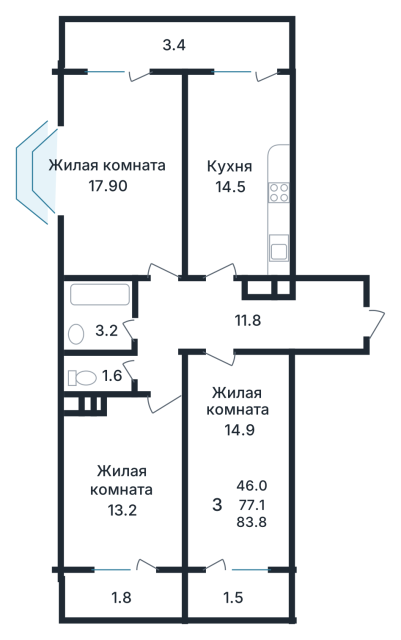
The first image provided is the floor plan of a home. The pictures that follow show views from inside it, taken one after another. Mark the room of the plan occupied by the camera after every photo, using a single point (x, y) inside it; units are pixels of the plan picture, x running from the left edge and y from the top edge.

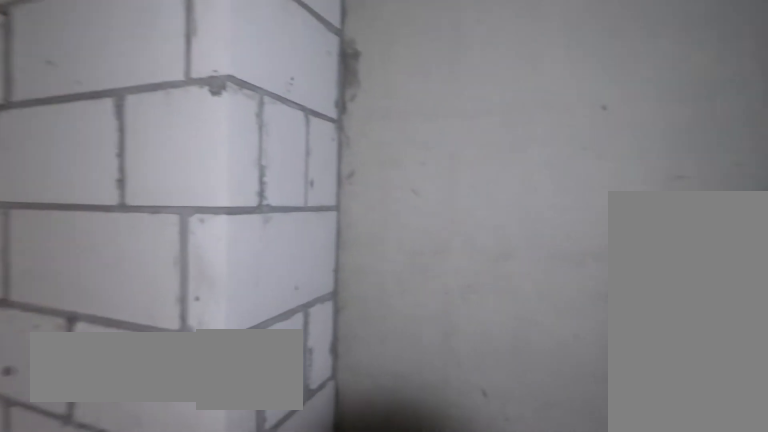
(236, 323)
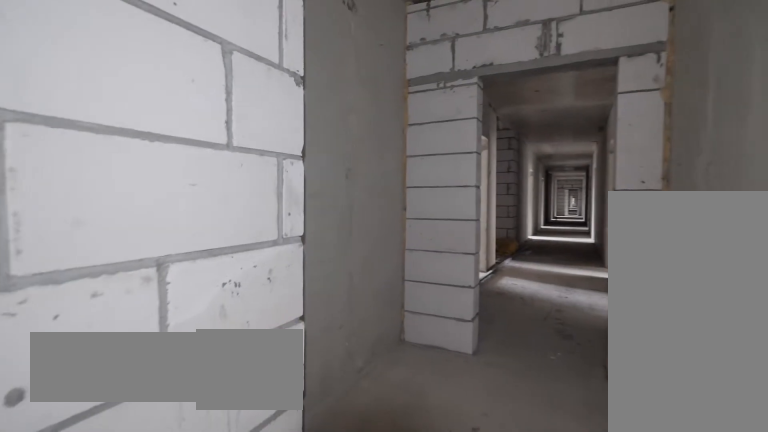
(236, 323)
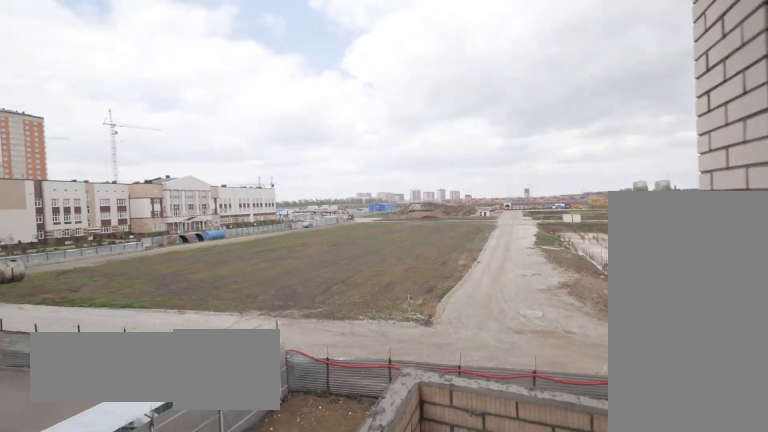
(124, 596)
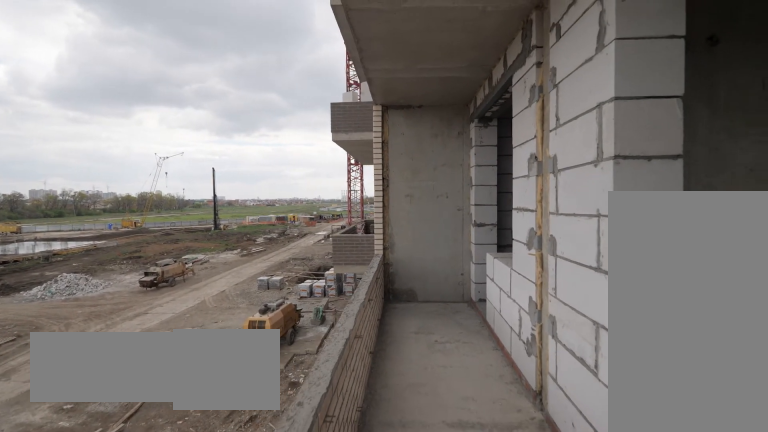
(176, 44)
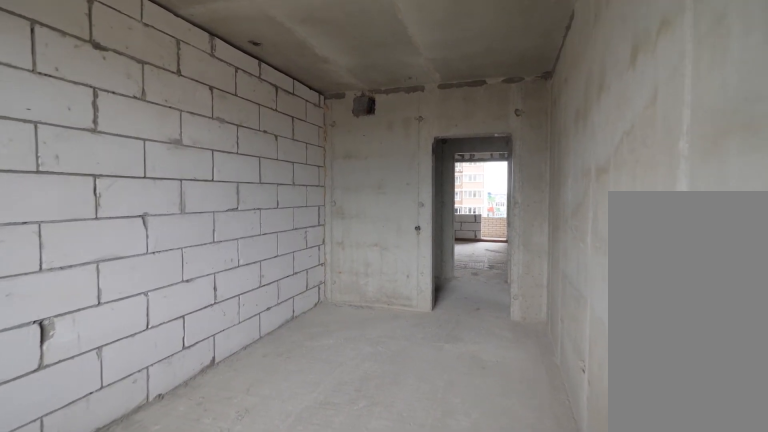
(239, 175)
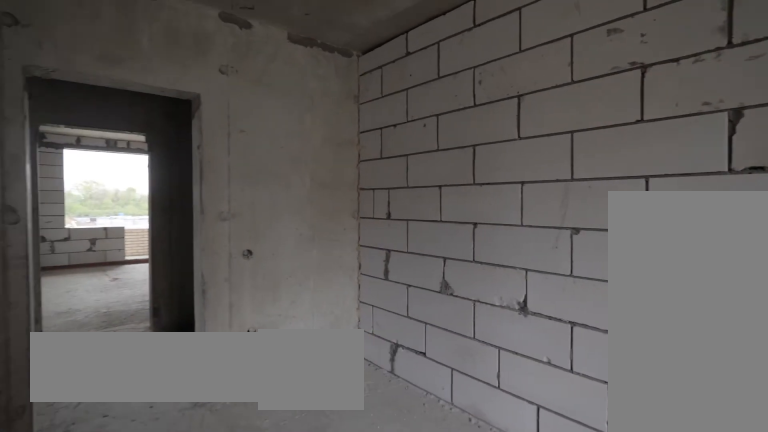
(238, 460)
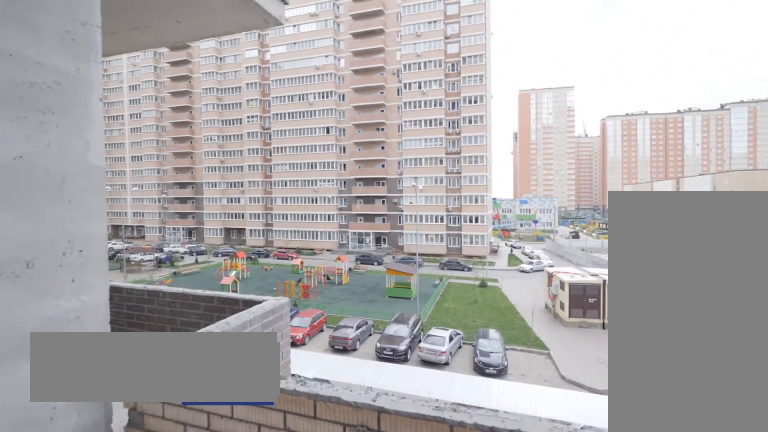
(234, 596)
